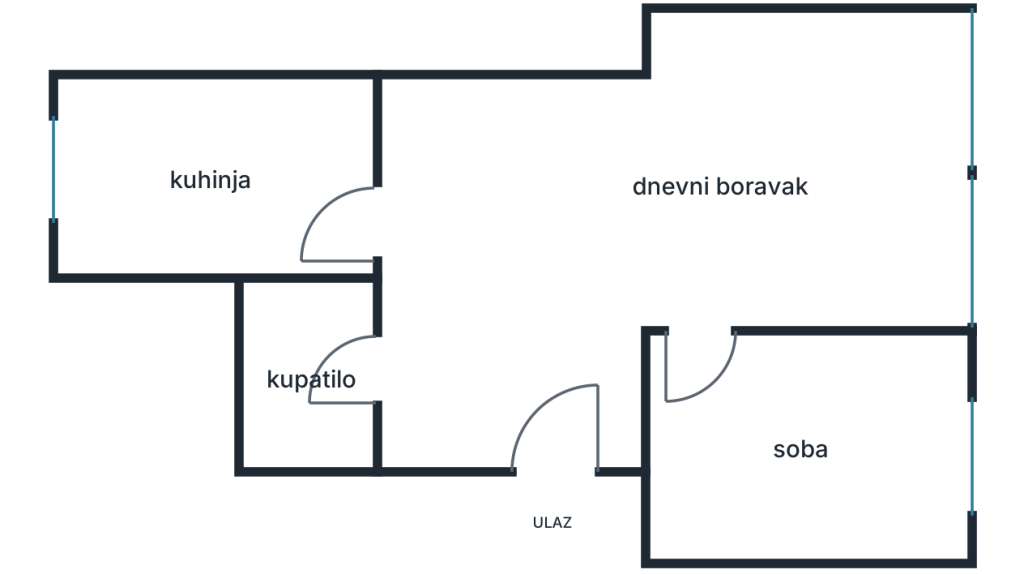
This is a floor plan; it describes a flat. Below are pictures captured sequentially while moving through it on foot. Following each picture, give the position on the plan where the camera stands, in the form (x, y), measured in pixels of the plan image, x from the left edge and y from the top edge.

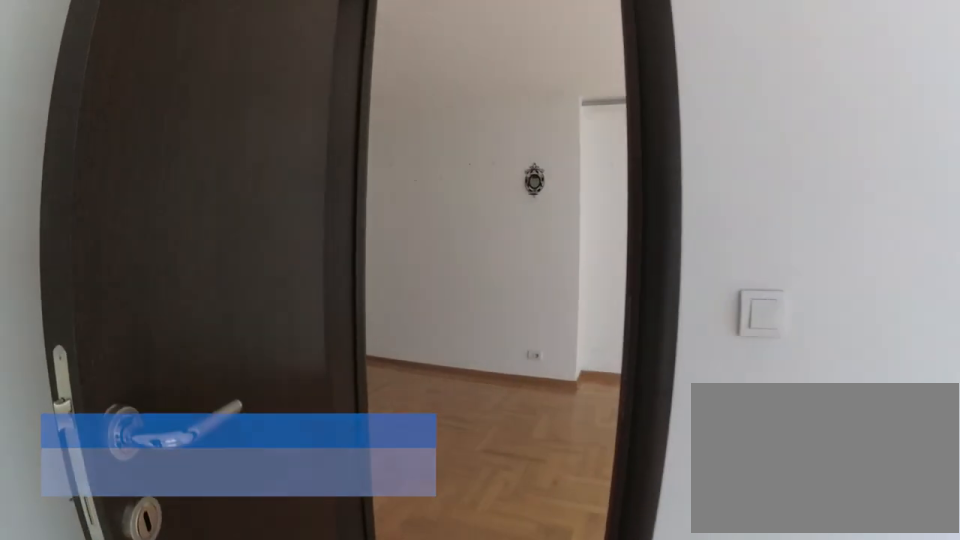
(709, 430)
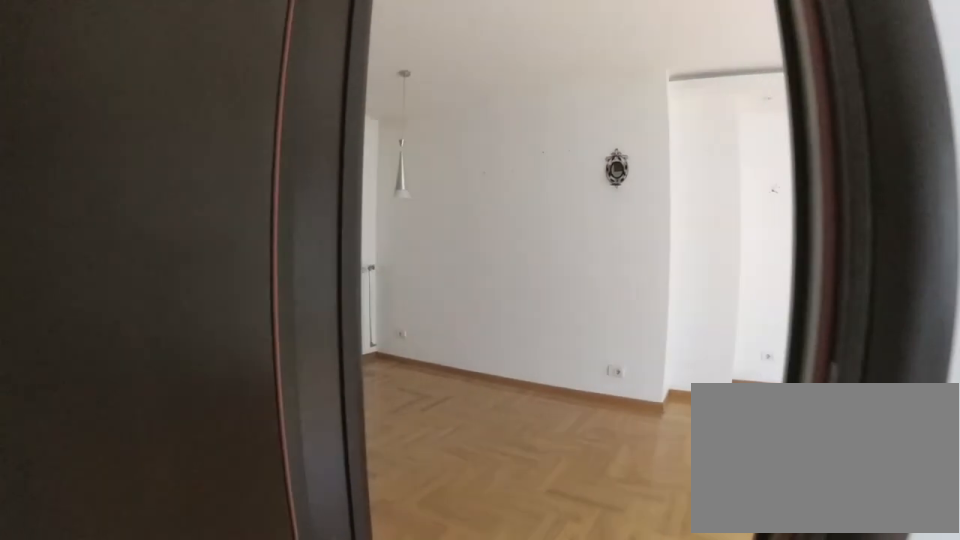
(710, 394)
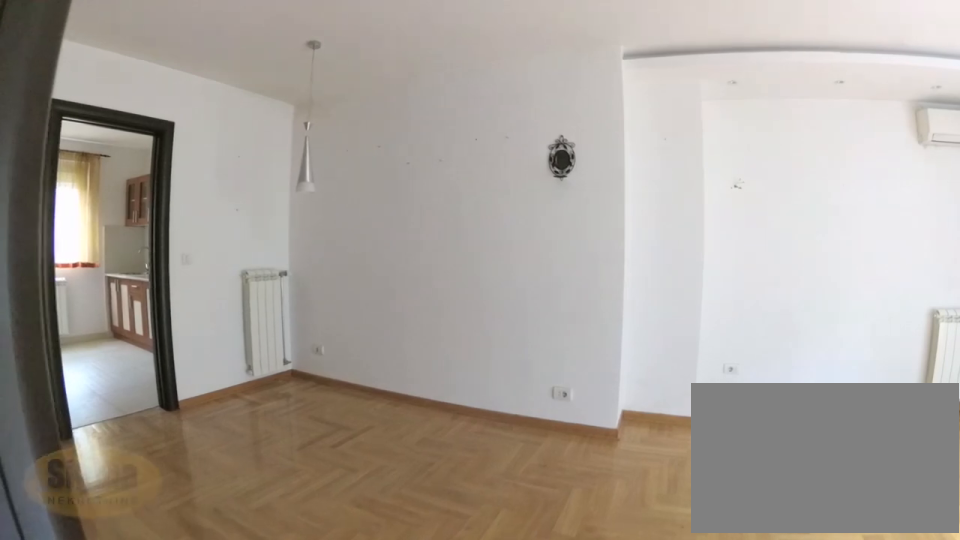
(709, 357)
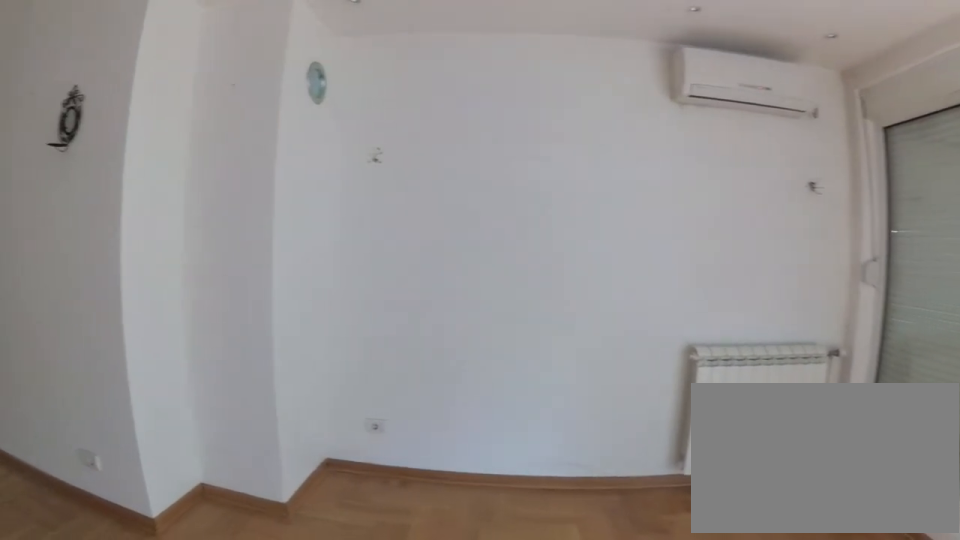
(797, 317)
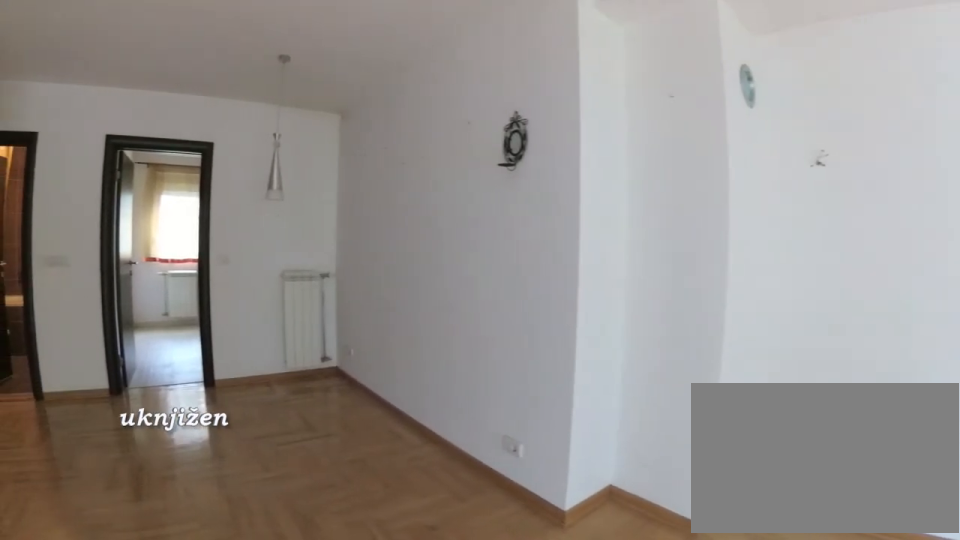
(819, 299)
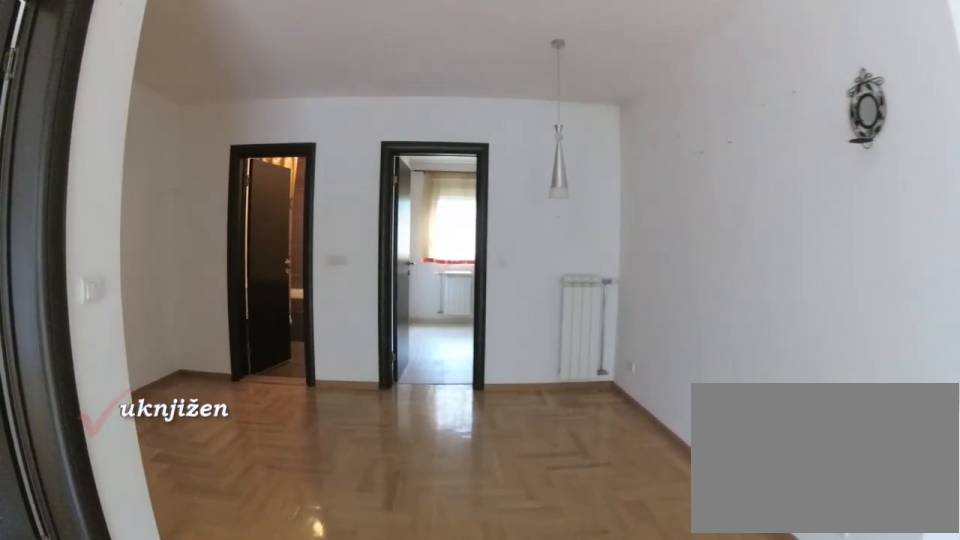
(802, 273)
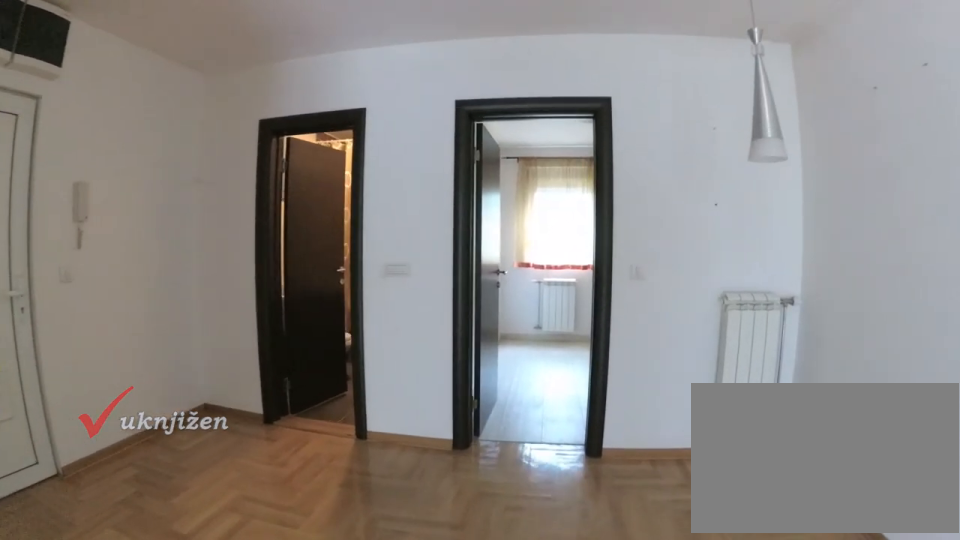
(673, 259)
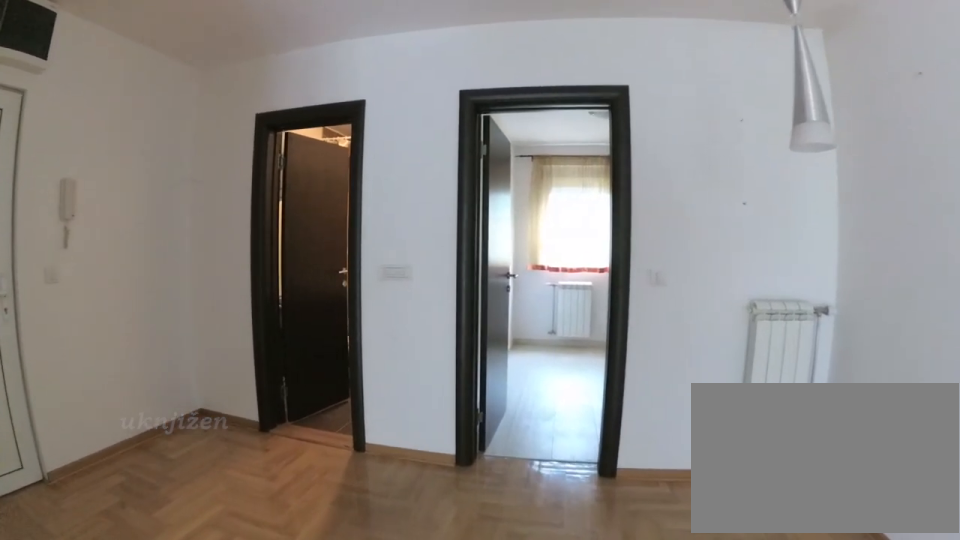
(651, 256)
